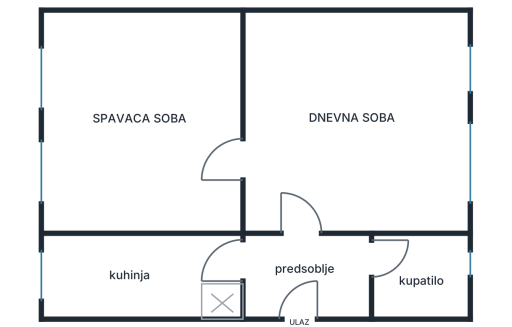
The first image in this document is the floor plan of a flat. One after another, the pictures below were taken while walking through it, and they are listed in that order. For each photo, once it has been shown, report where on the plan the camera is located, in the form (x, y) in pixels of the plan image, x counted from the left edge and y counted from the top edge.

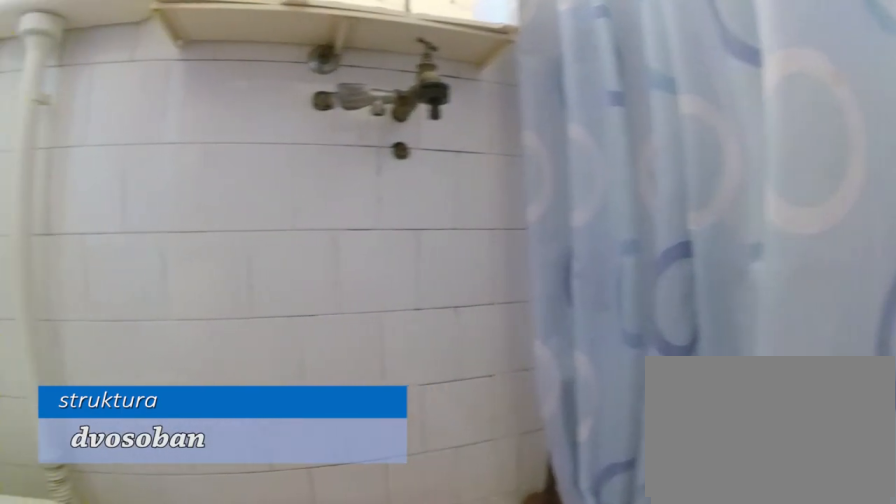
(415, 288)
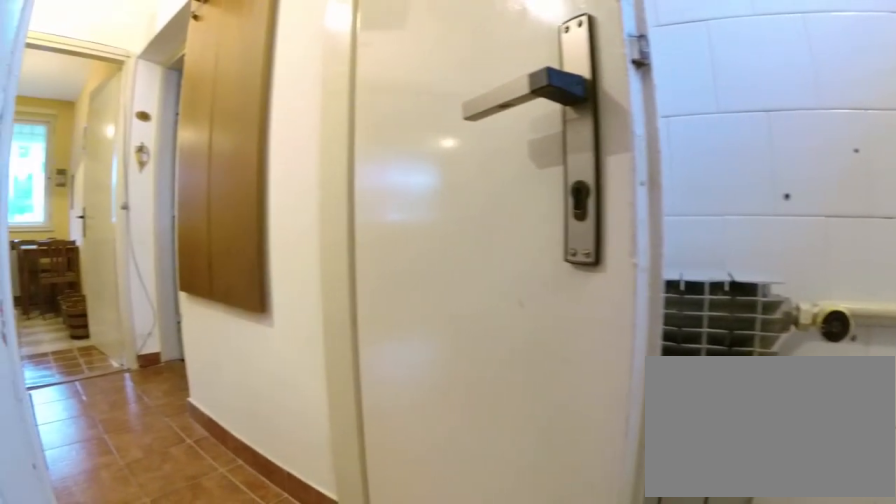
(418, 273)
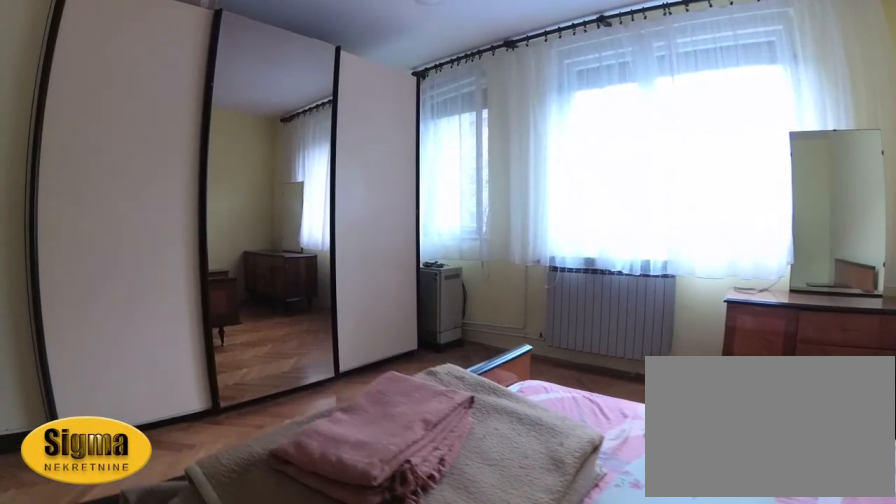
(210, 70)
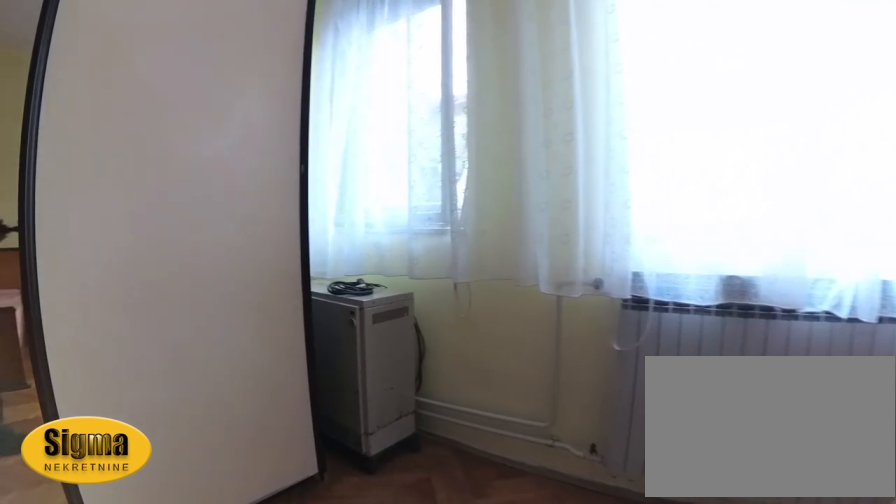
(137, 153)
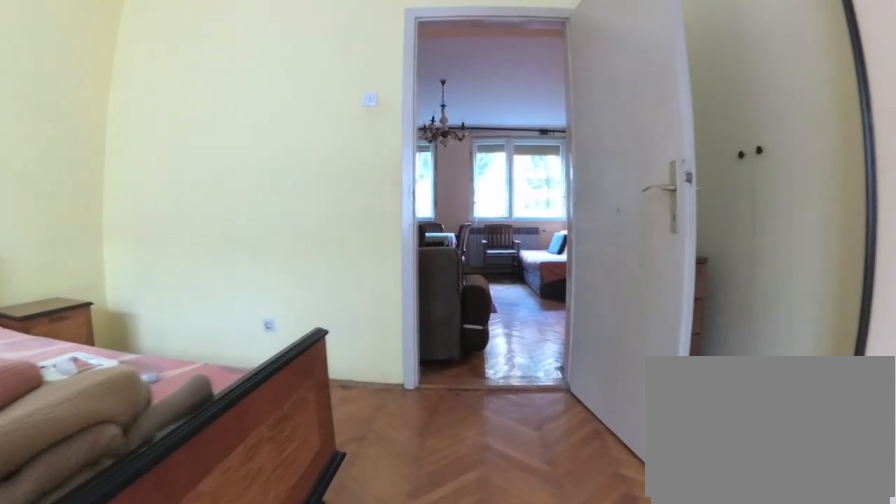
(155, 172)
